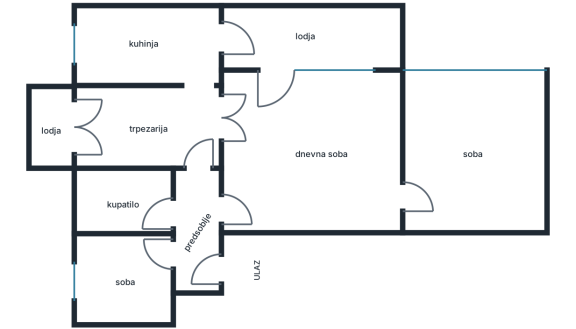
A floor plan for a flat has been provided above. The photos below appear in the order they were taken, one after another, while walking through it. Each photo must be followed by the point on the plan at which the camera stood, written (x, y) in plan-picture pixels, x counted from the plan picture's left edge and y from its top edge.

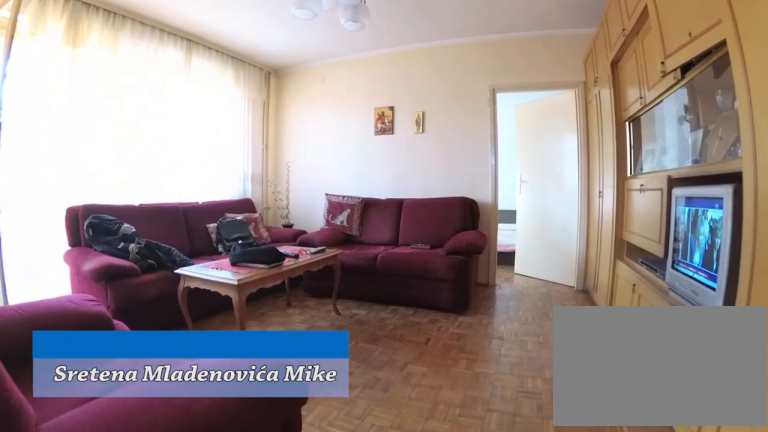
(245, 213)
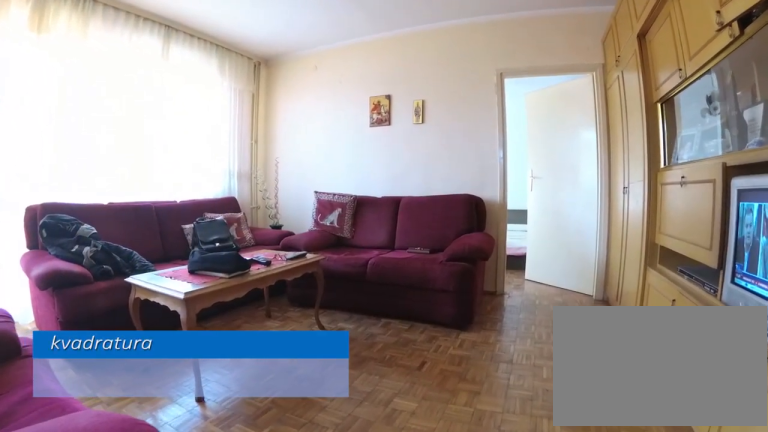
(267, 212)
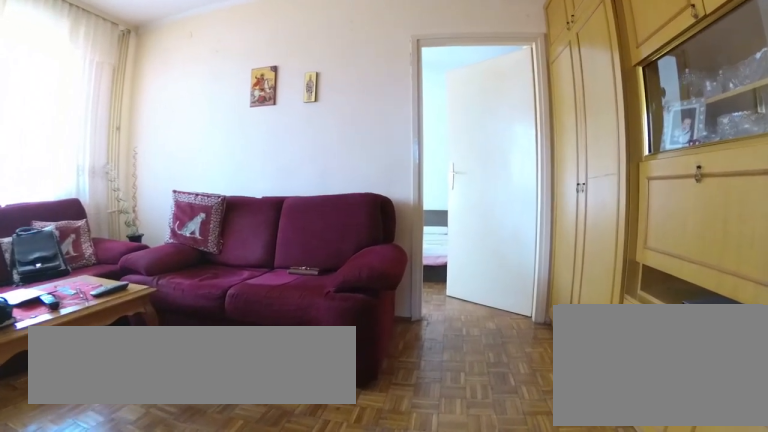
(302, 212)
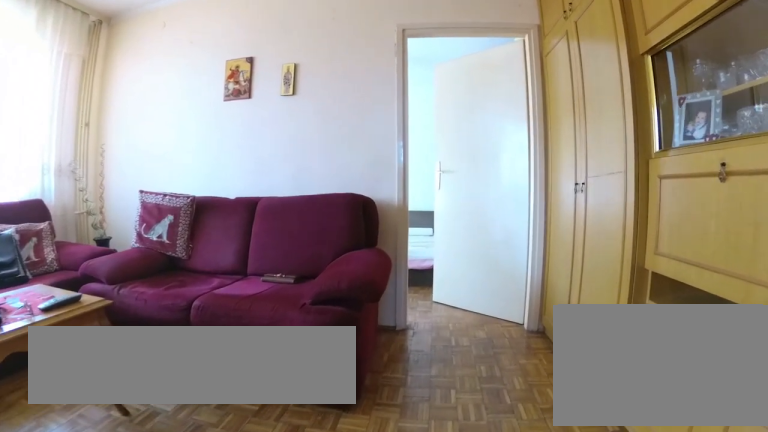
(308, 212)
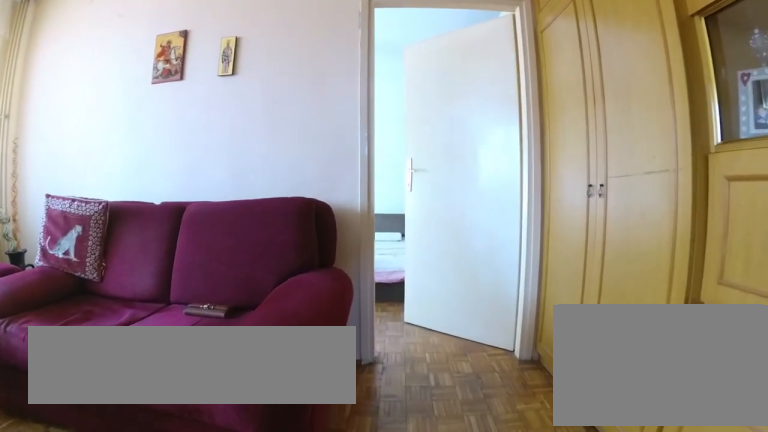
(324, 213)
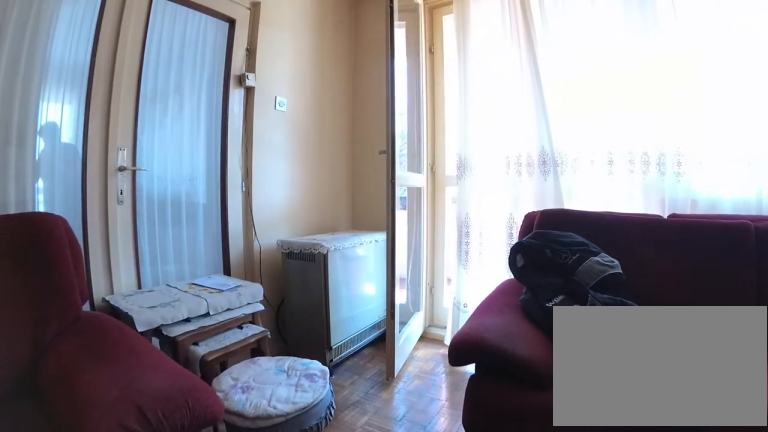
(283, 156)
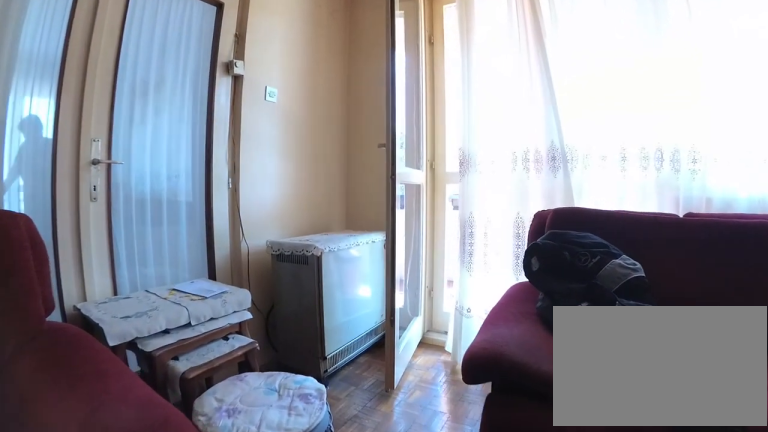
(276, 156)
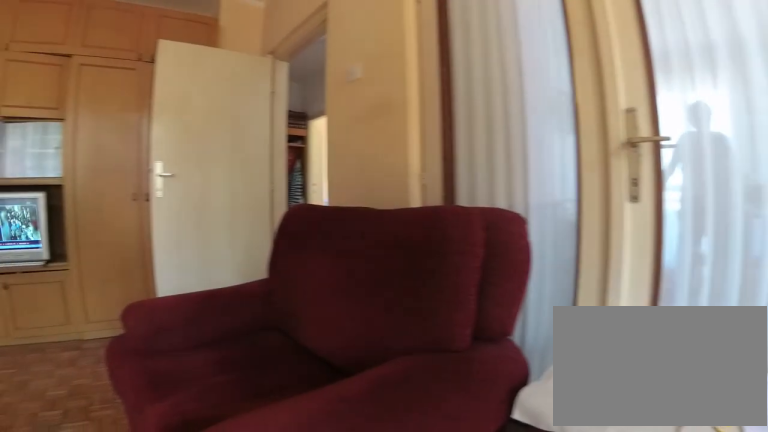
(264, 130)
